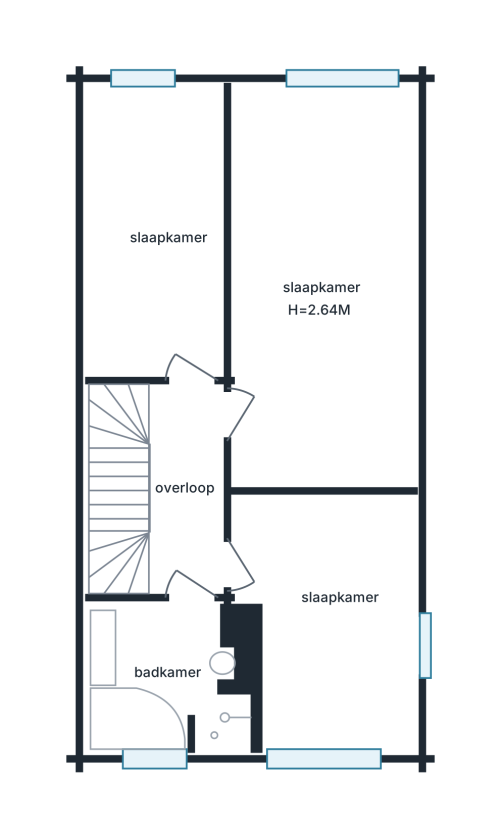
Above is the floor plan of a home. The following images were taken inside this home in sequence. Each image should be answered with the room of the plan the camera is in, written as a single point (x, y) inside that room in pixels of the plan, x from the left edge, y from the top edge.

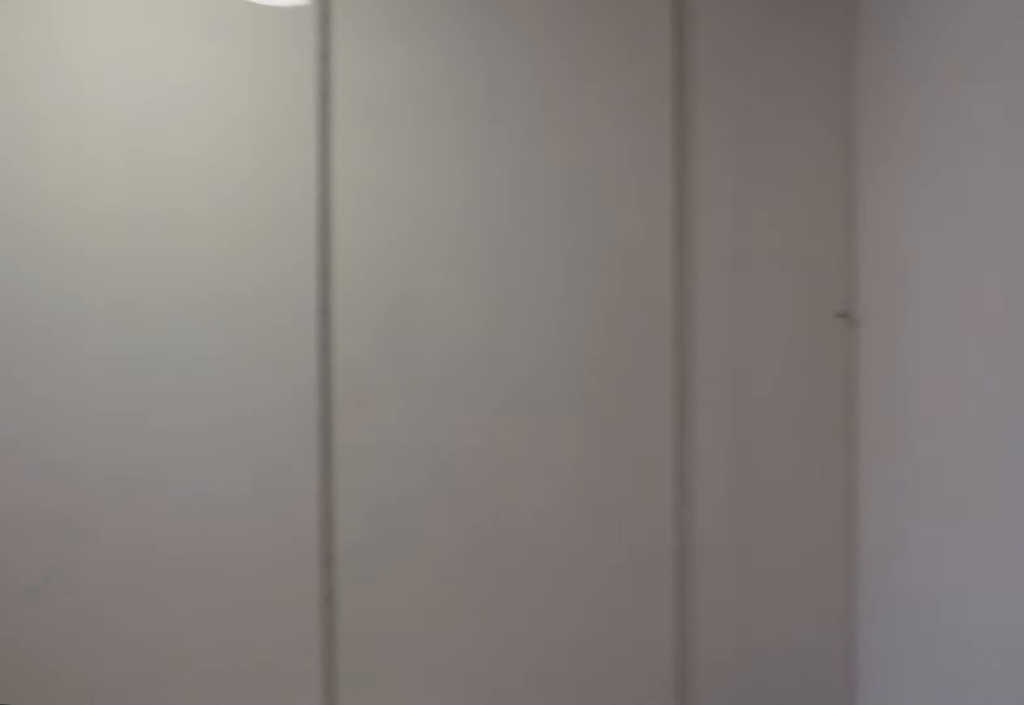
(332, 323)
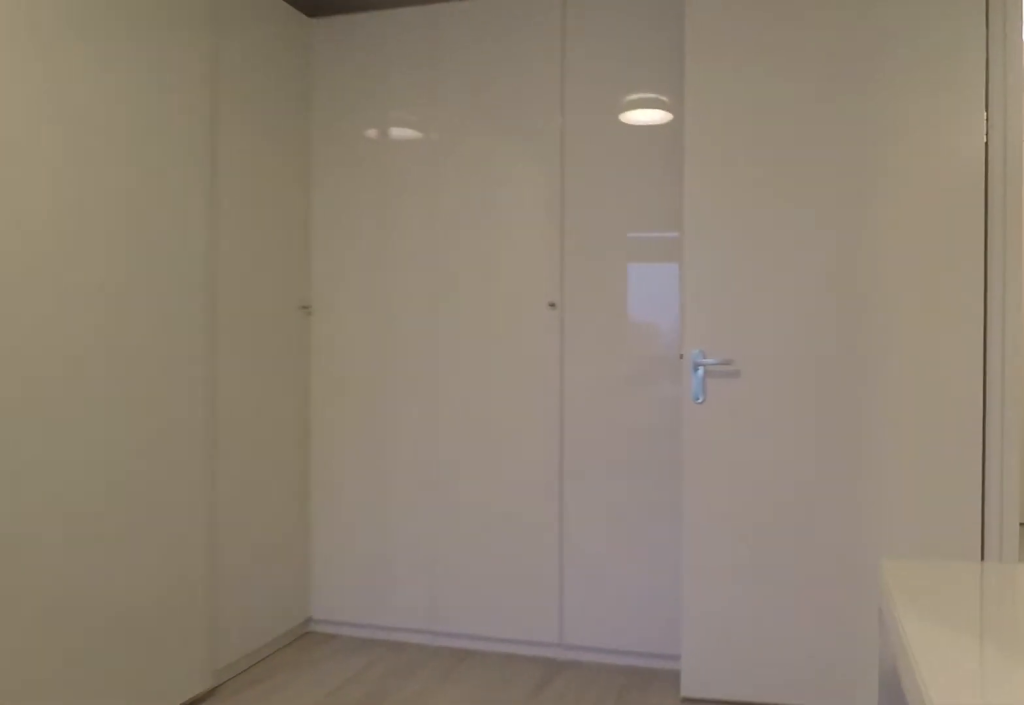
(329, 325)
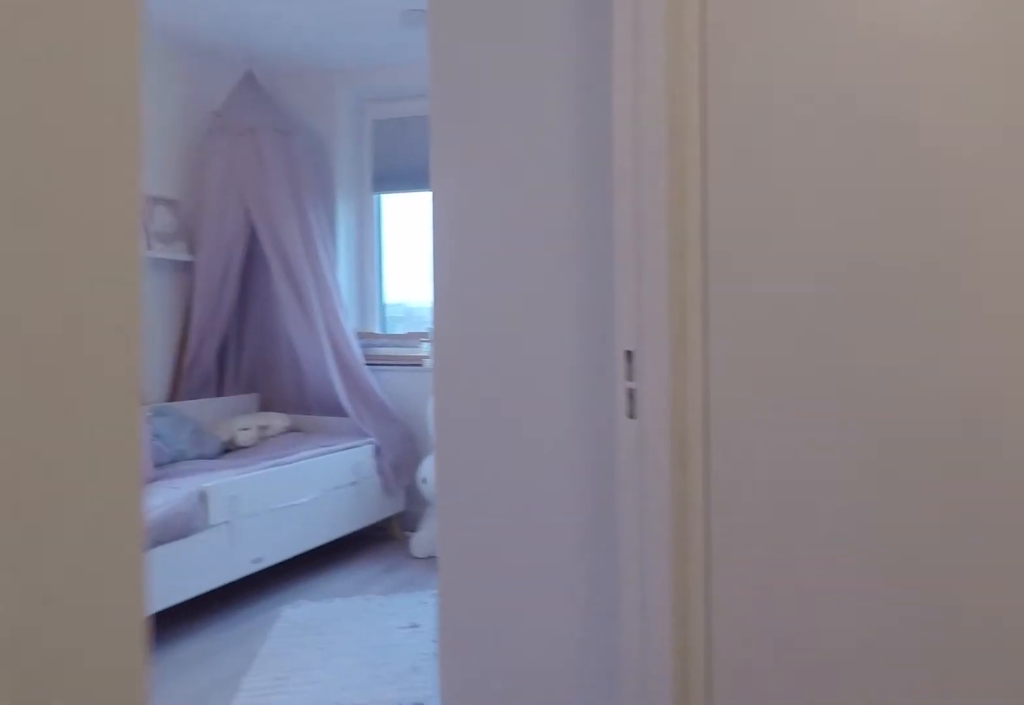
(185, 489)
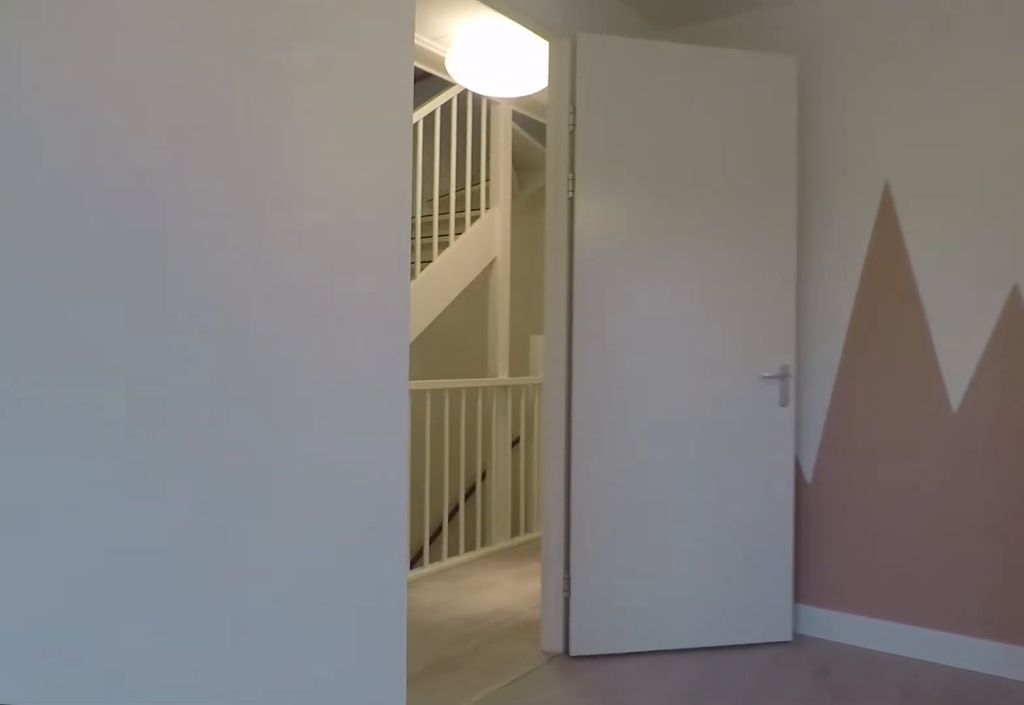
(330, 630)
